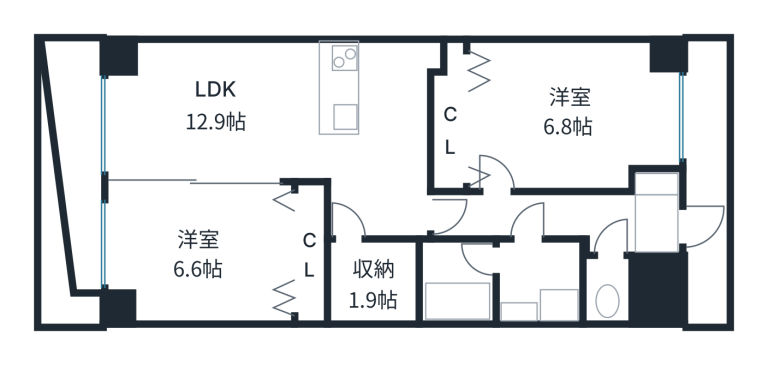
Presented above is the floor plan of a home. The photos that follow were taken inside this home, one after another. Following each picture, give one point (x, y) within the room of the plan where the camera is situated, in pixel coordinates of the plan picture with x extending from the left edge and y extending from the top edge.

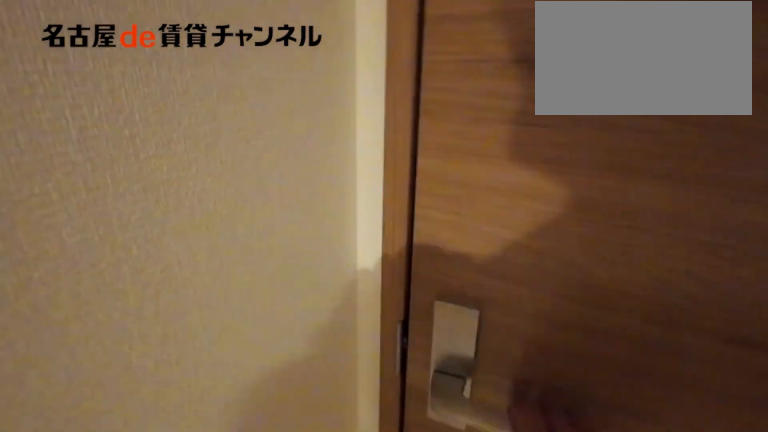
(539, 217)
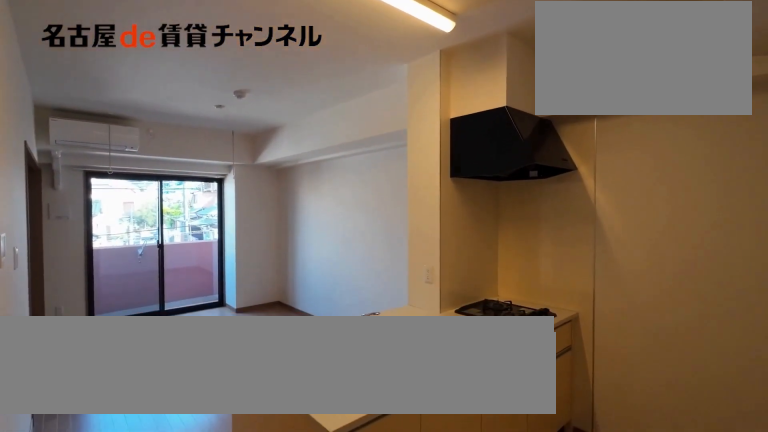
(382, 87)
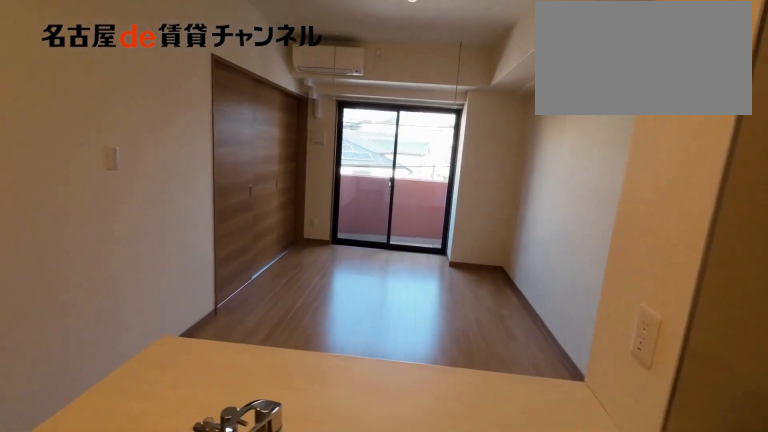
(382, 87)
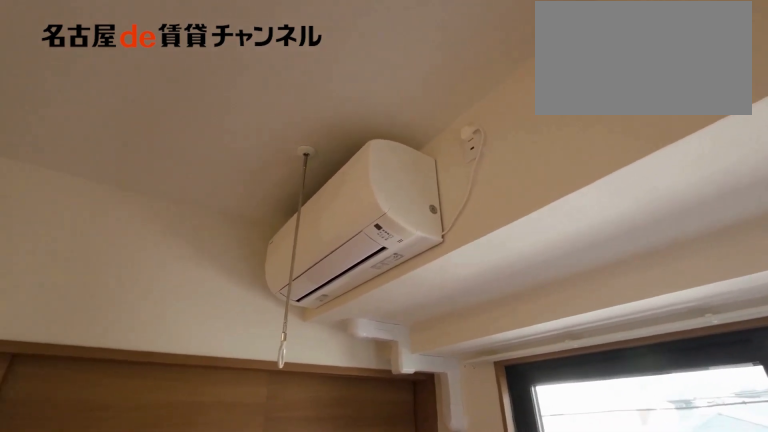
(283, 121)
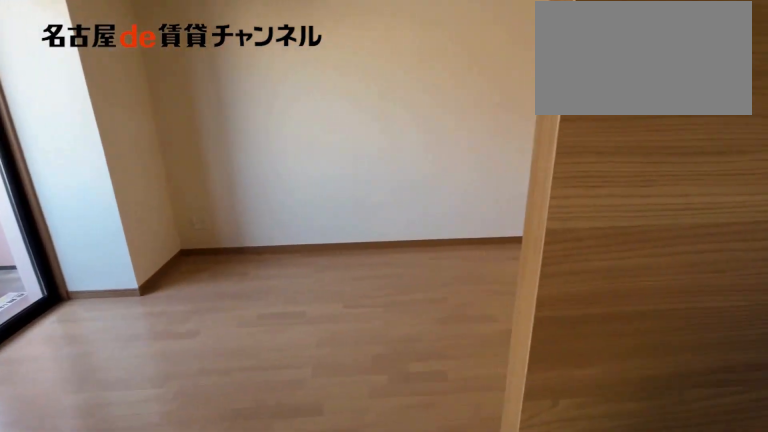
(202, 251)
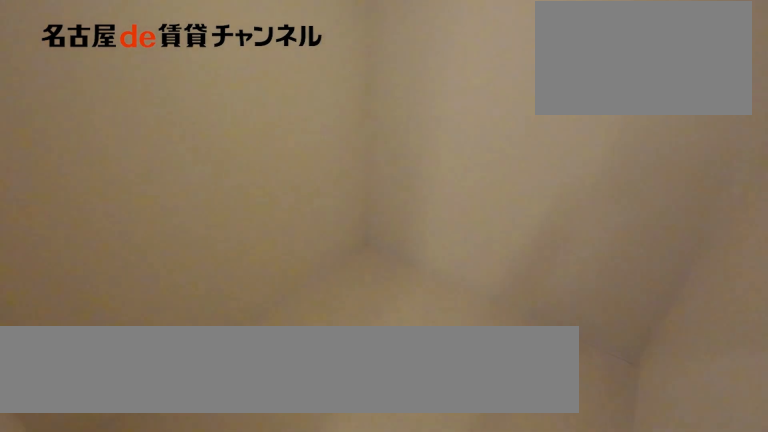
(372, 281)
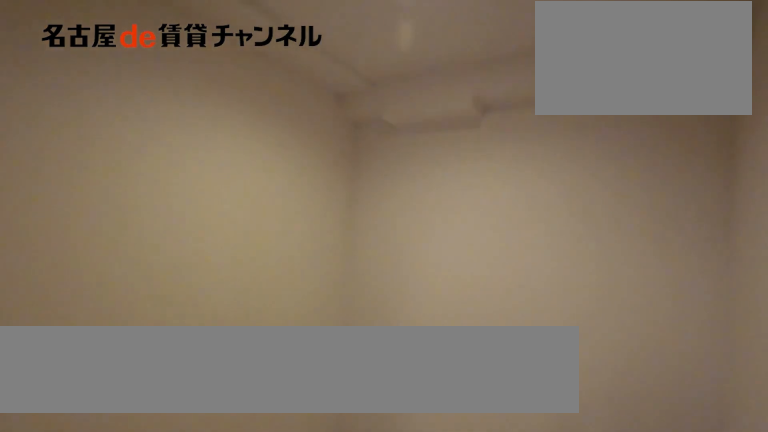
(372, 281)
